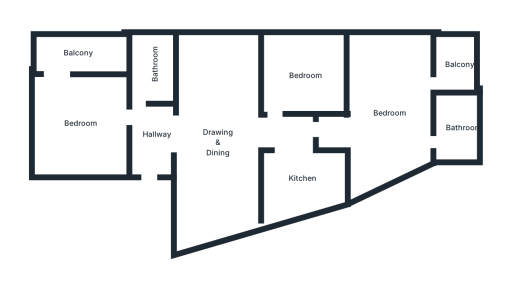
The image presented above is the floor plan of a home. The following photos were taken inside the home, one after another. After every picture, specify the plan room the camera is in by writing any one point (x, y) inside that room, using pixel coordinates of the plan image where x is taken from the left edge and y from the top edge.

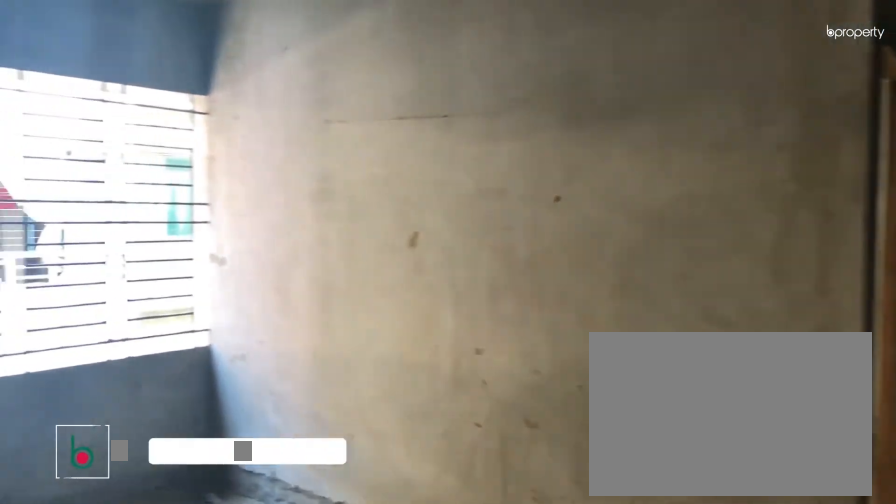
(218, 142)
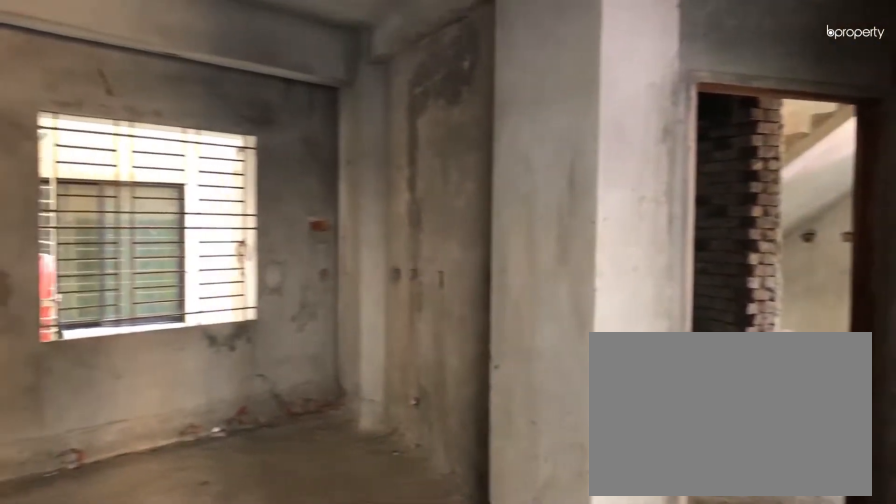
(218, 142)
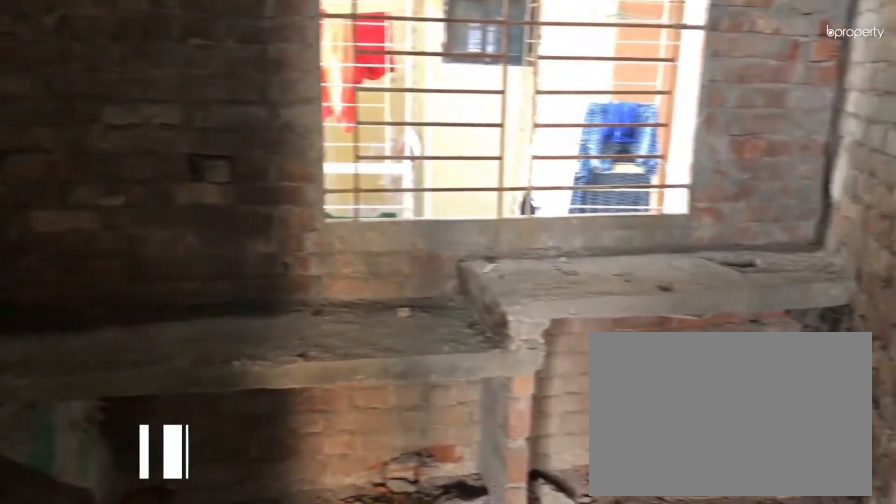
(307, 184)
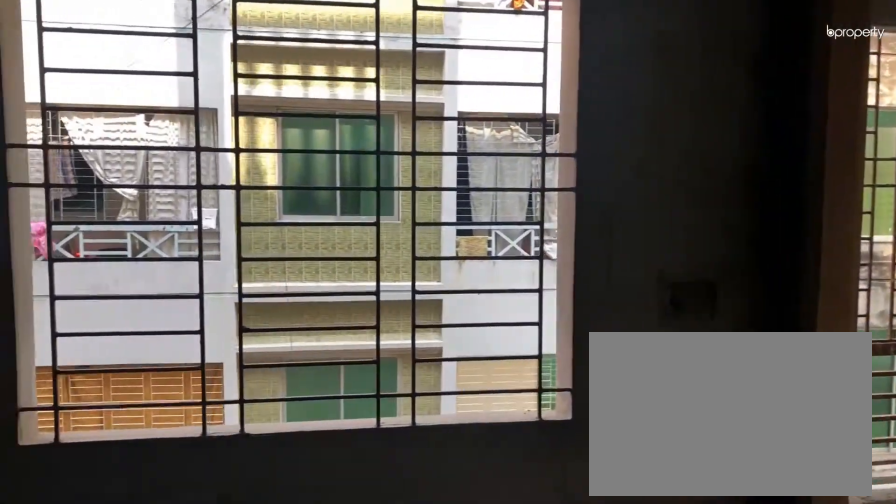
(389, 113)
